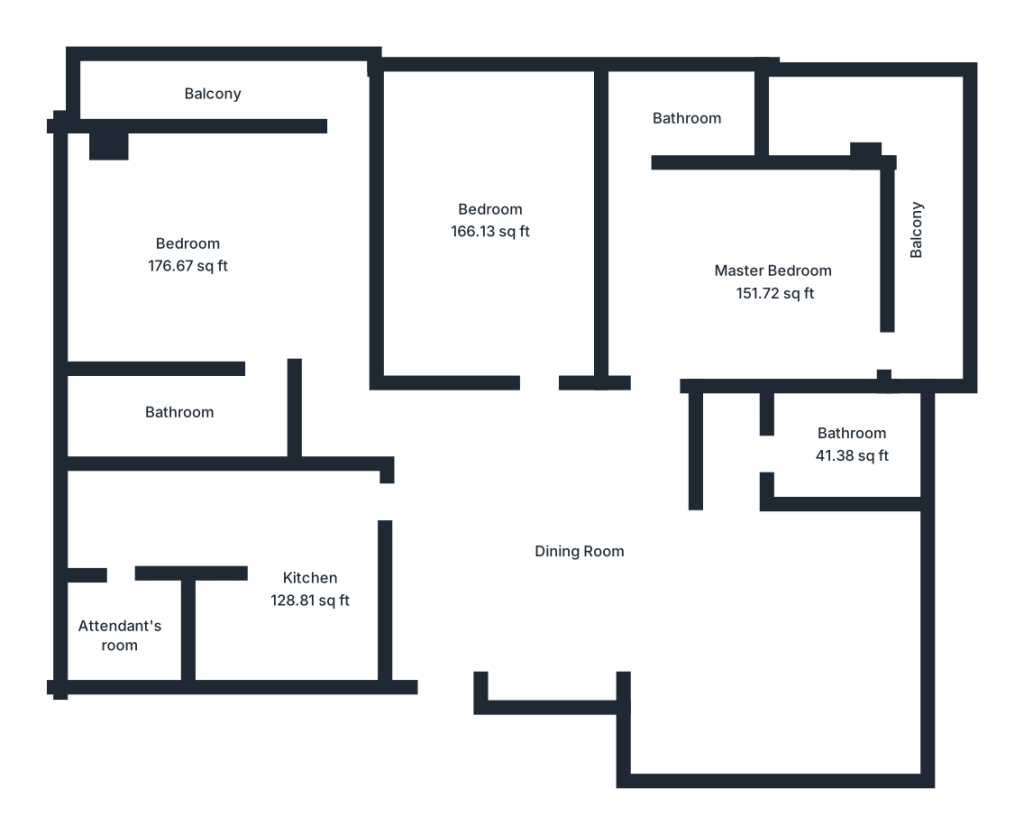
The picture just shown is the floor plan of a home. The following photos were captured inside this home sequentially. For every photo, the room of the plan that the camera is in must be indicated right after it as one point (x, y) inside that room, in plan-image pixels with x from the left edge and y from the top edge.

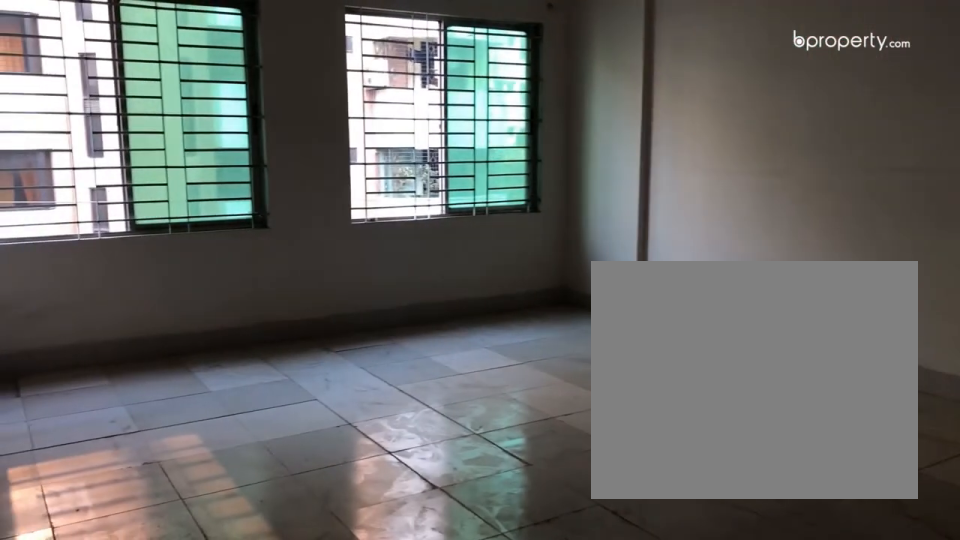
(568, 550)
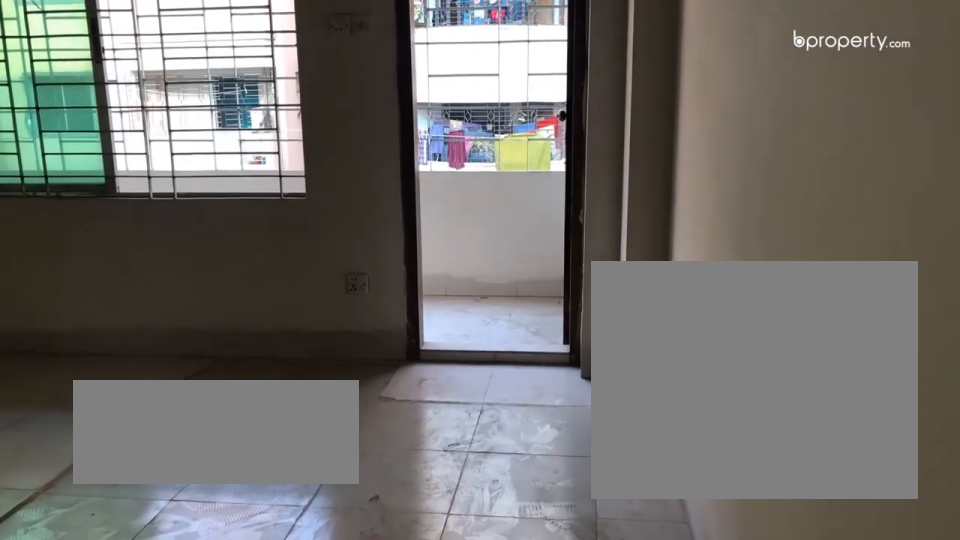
(770, 282)
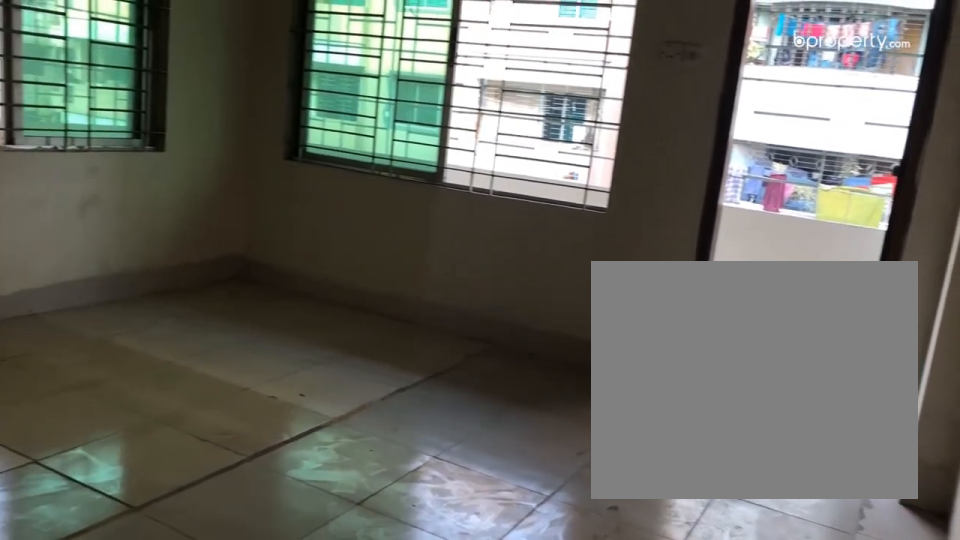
(770, 282)
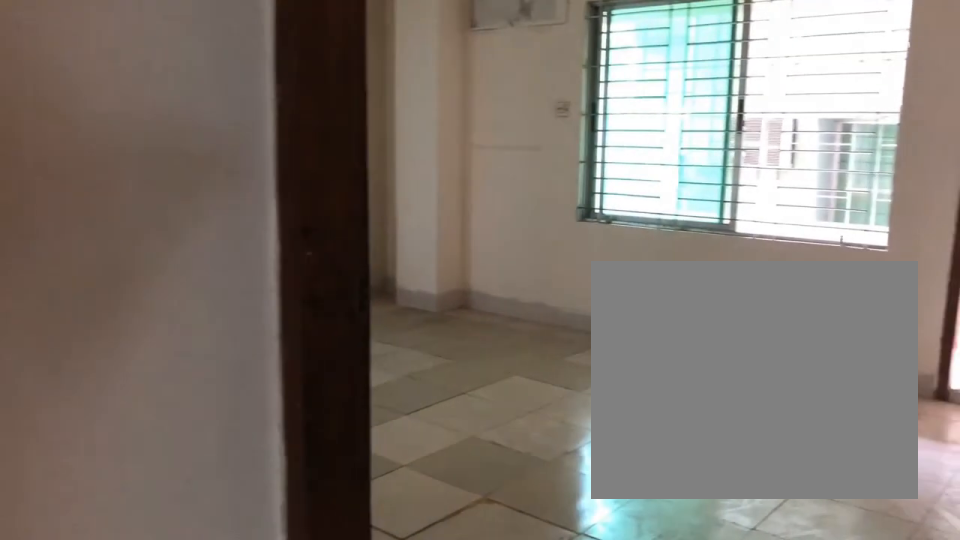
(185, 263)
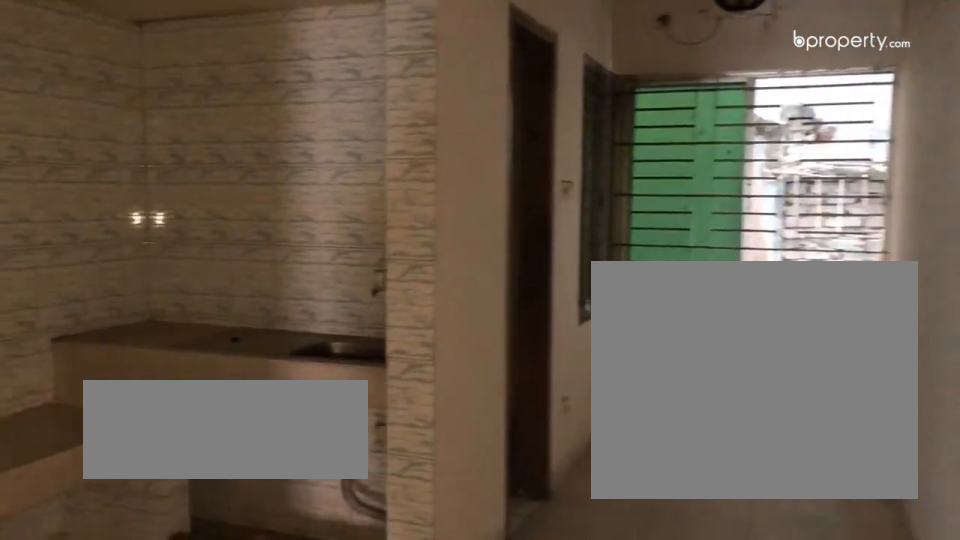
(312, 592)
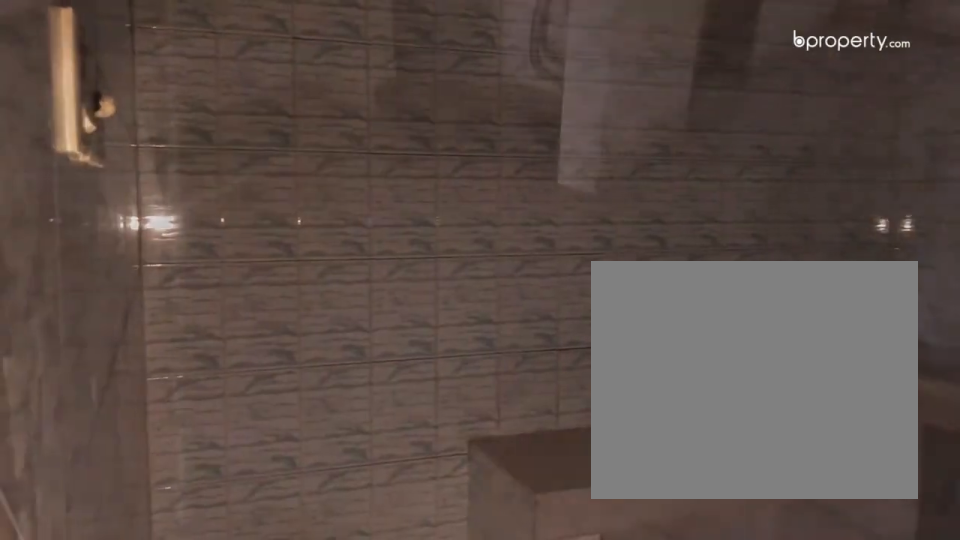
(312, 592)
